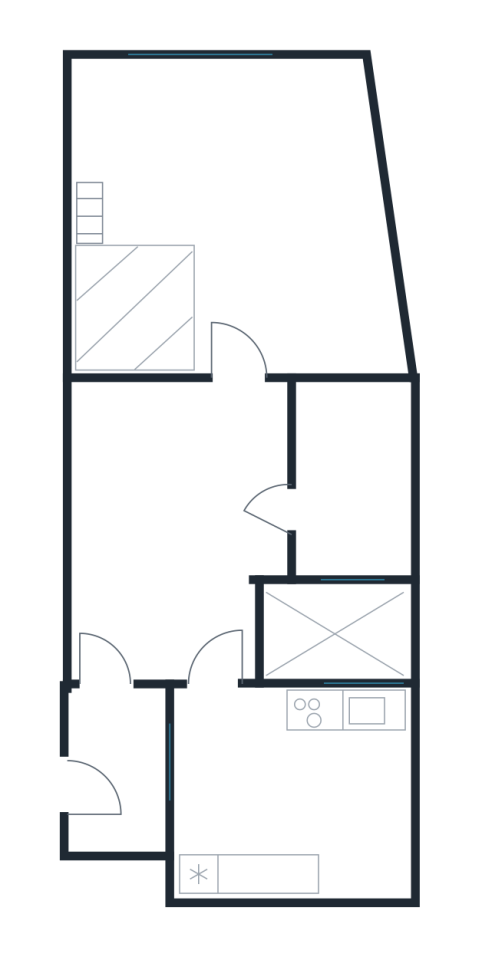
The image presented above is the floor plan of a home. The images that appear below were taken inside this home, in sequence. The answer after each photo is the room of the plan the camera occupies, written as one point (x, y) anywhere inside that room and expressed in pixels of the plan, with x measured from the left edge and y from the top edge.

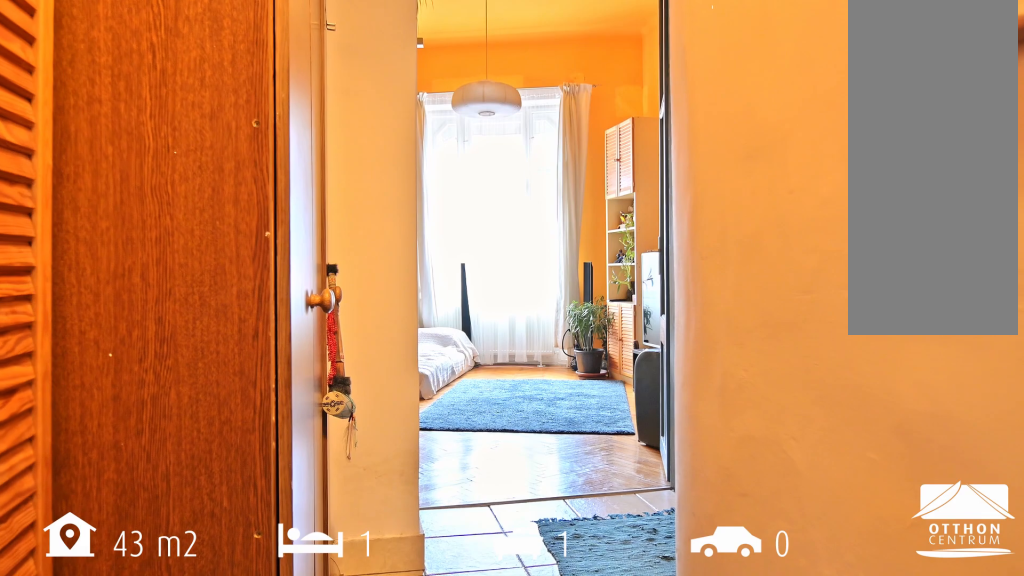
(168, 523)
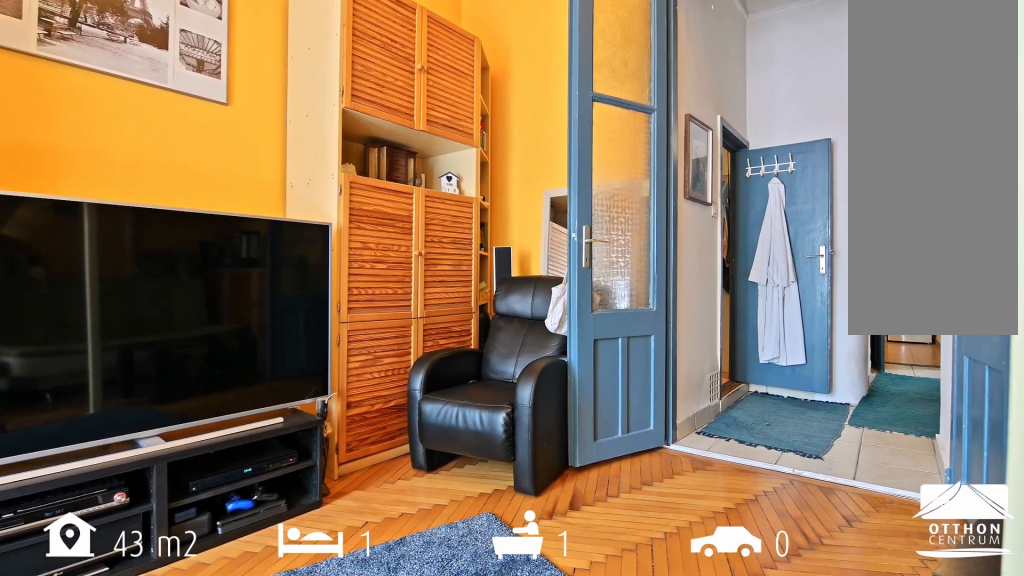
(242, 216)
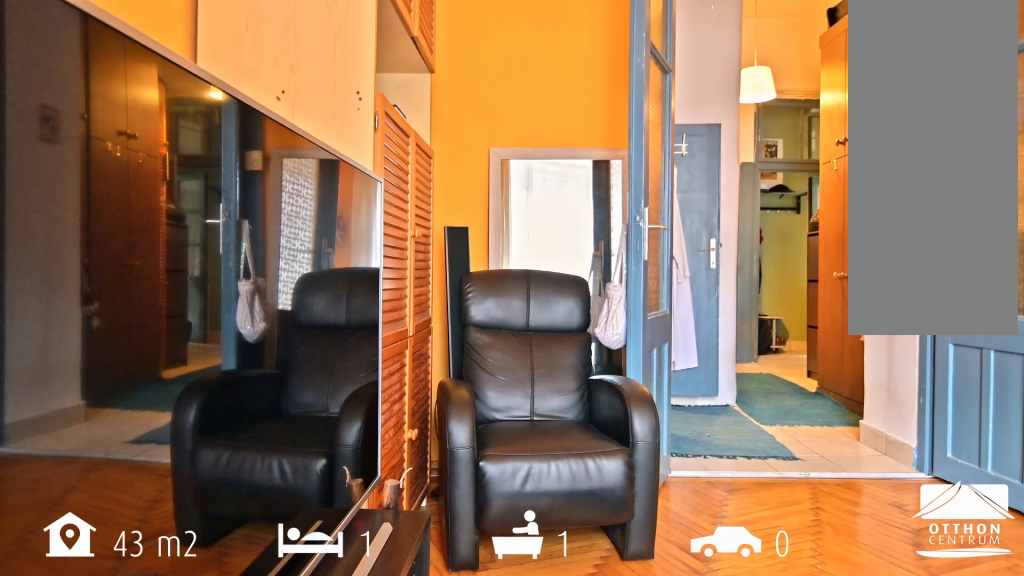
(242, 216)
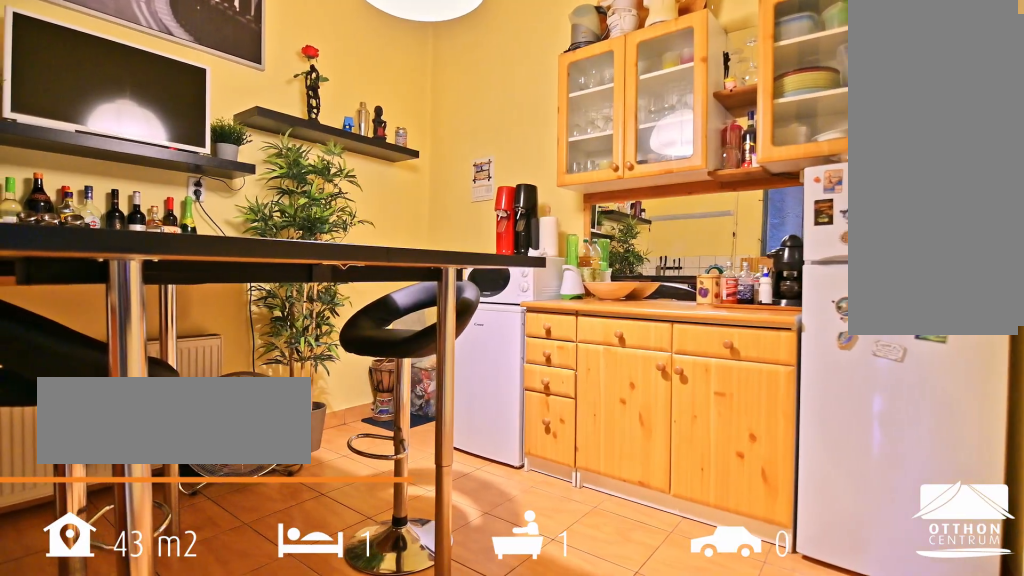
(285, 794)
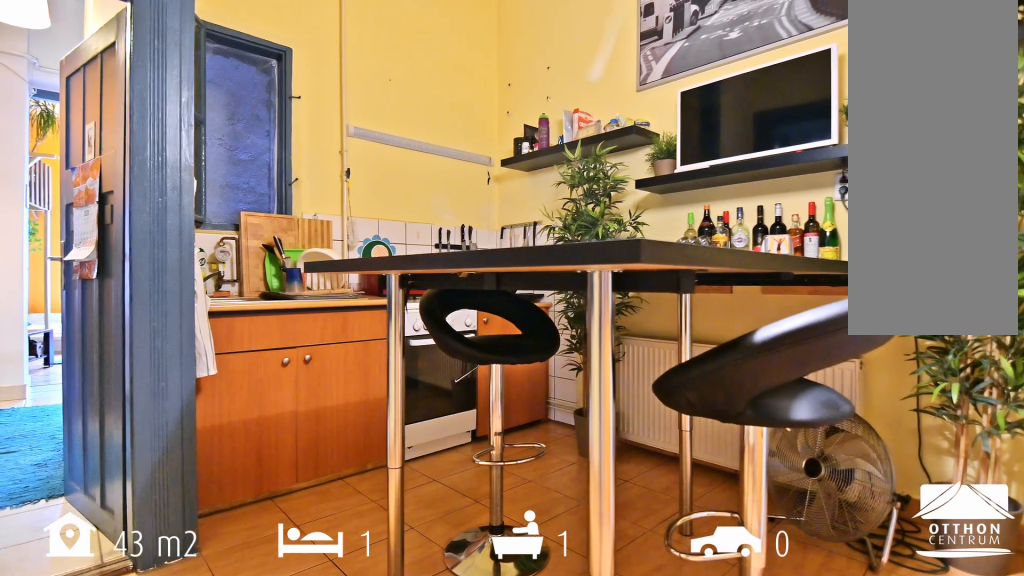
(285, 794)
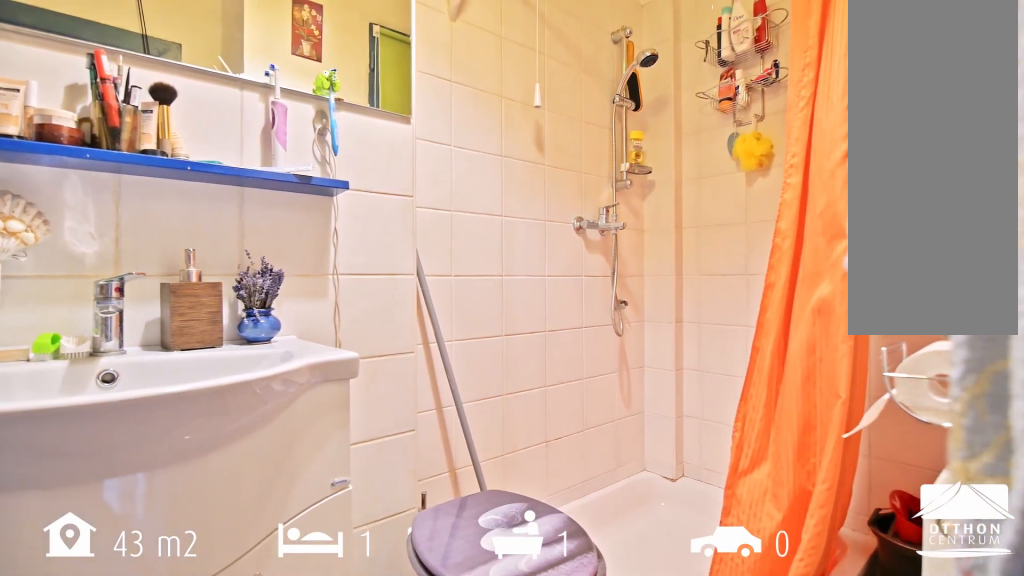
(347, 484)
